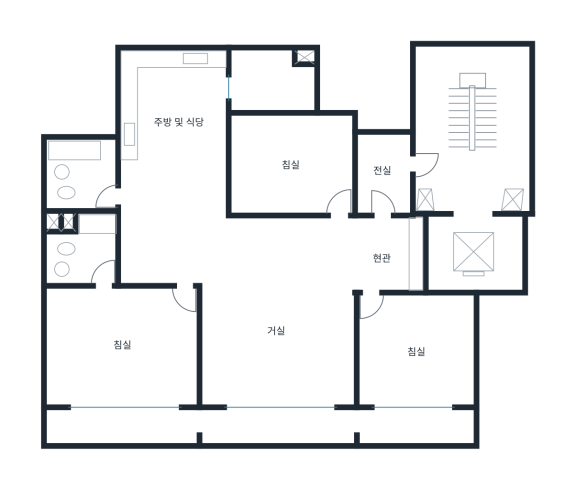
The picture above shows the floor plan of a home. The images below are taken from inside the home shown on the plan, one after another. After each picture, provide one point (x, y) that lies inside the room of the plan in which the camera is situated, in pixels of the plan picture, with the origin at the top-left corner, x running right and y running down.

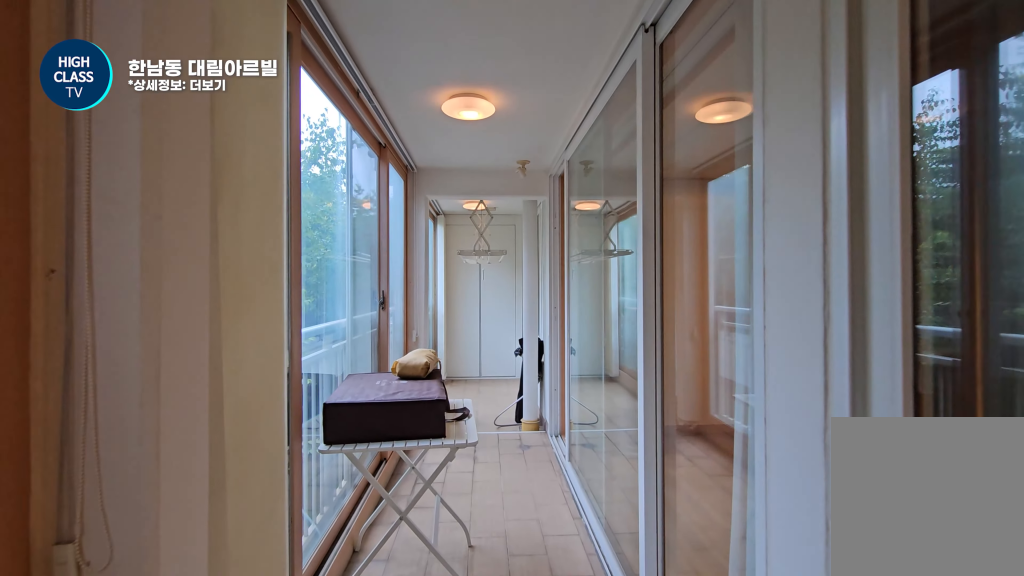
(261, 423)
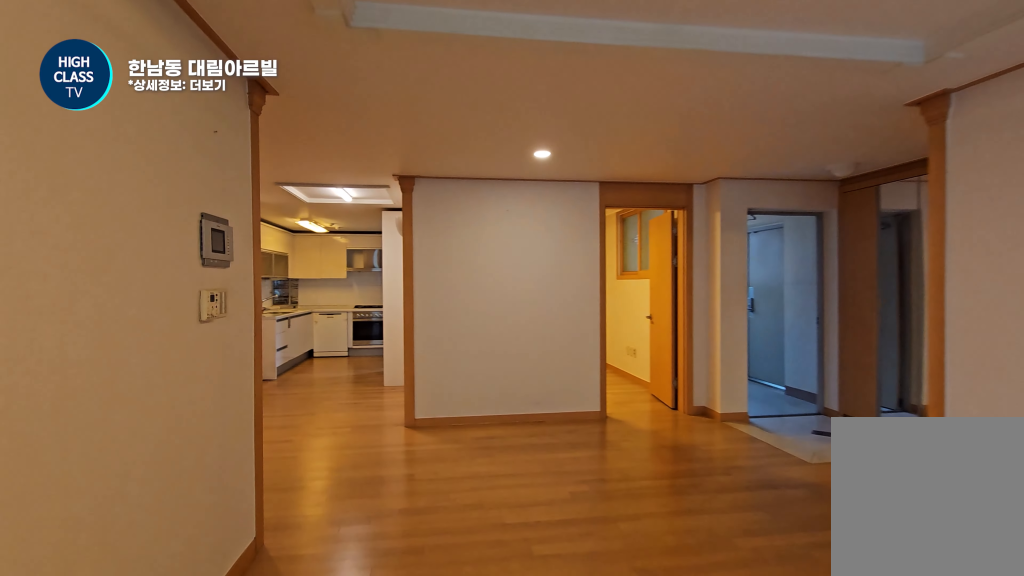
(277, 310)
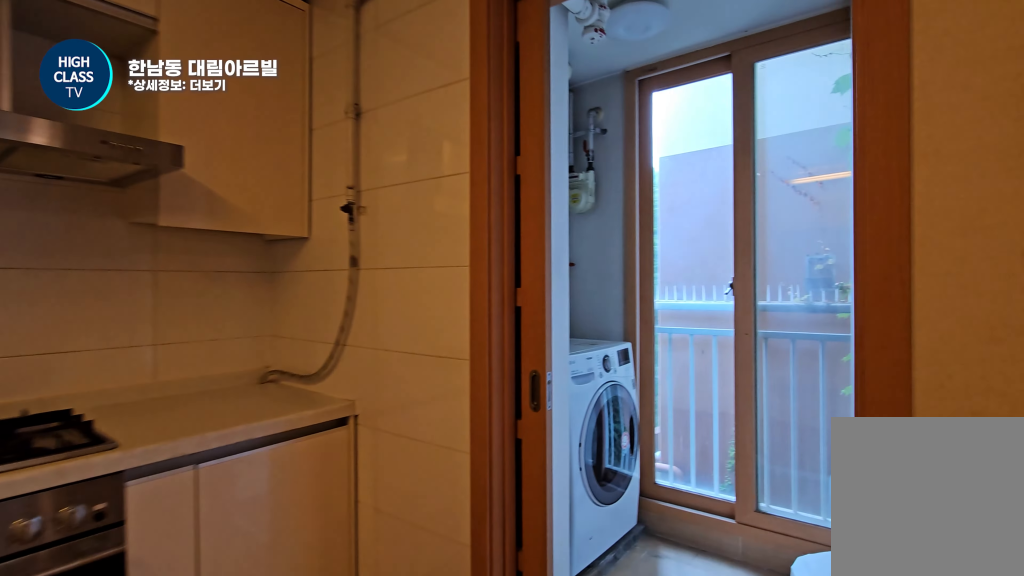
(172, 165)
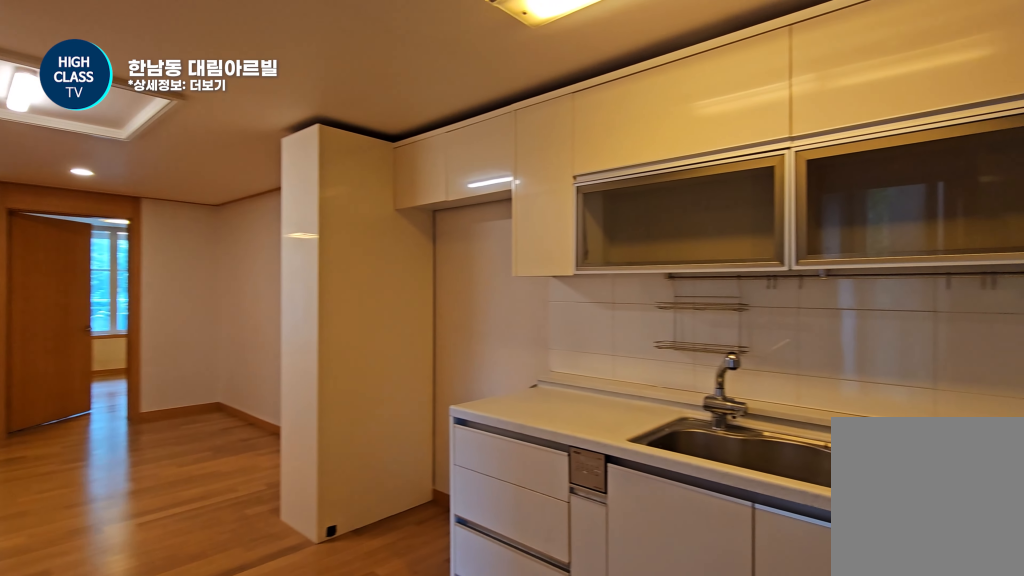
(172, 165)
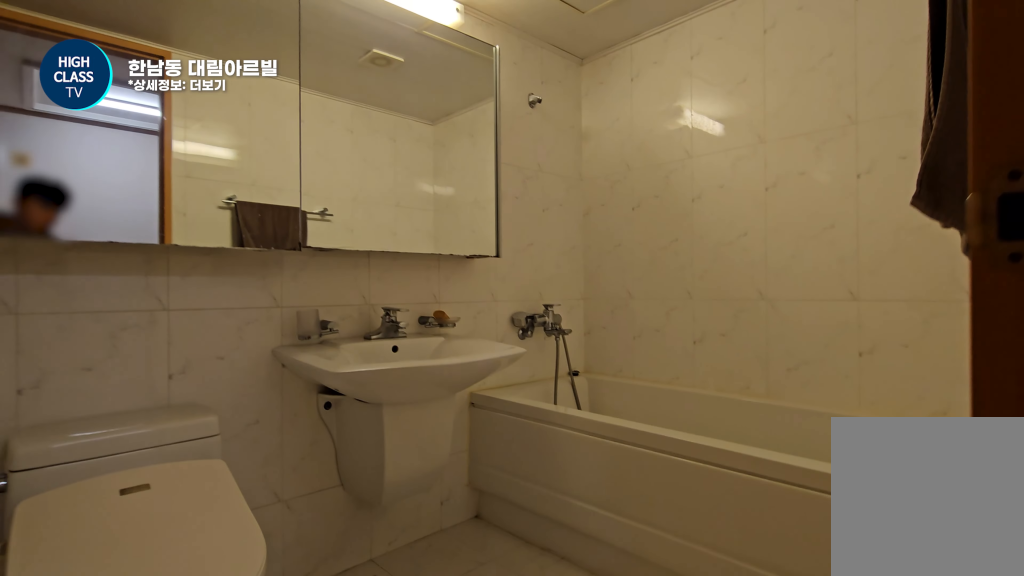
(83, 173)
